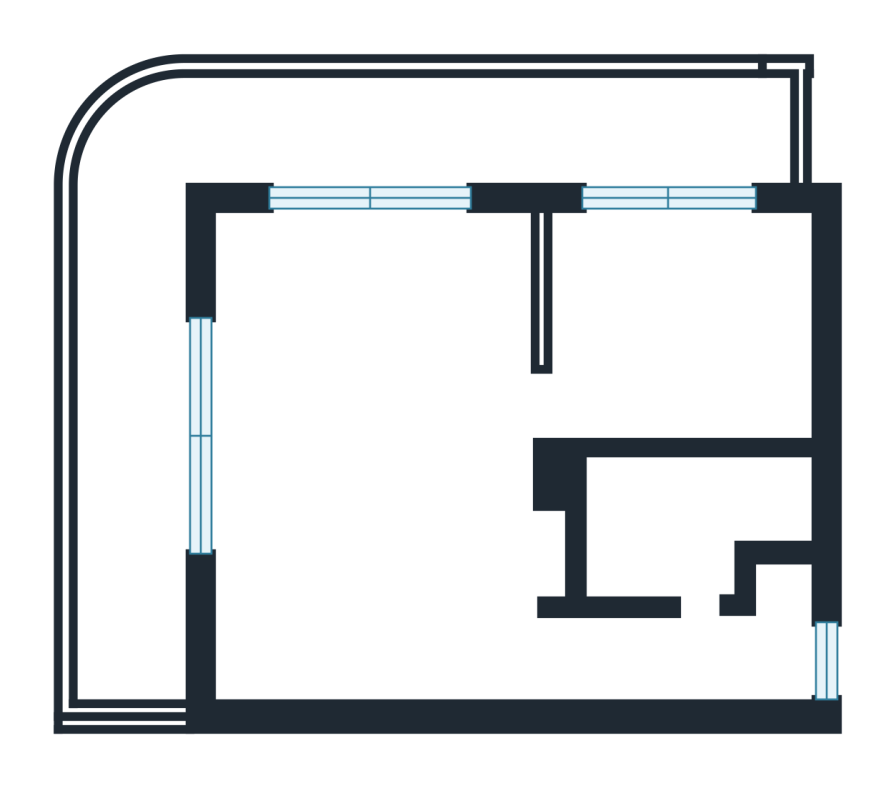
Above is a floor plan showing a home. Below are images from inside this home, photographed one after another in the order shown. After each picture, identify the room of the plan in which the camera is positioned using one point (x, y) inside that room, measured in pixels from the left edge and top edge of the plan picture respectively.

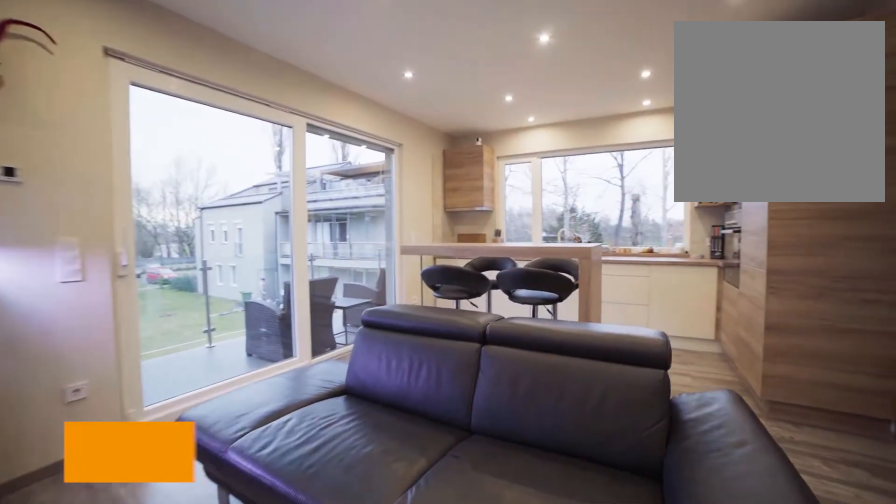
(379, 478)
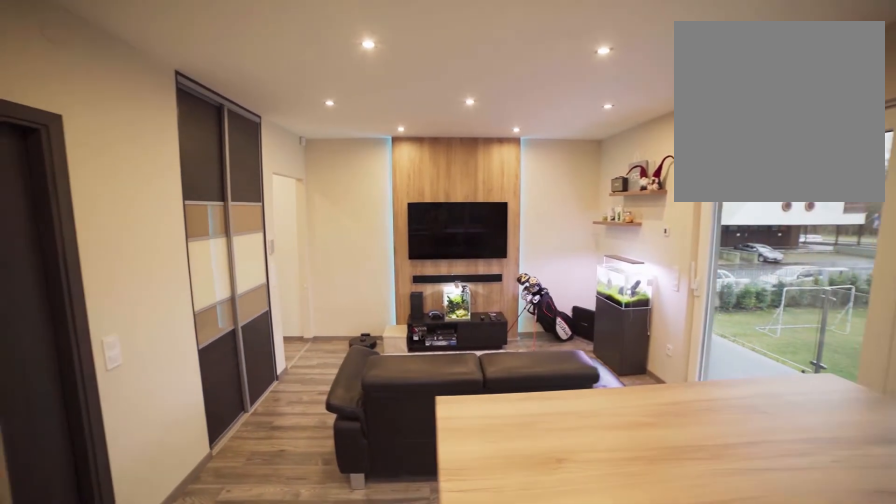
(381, 479)
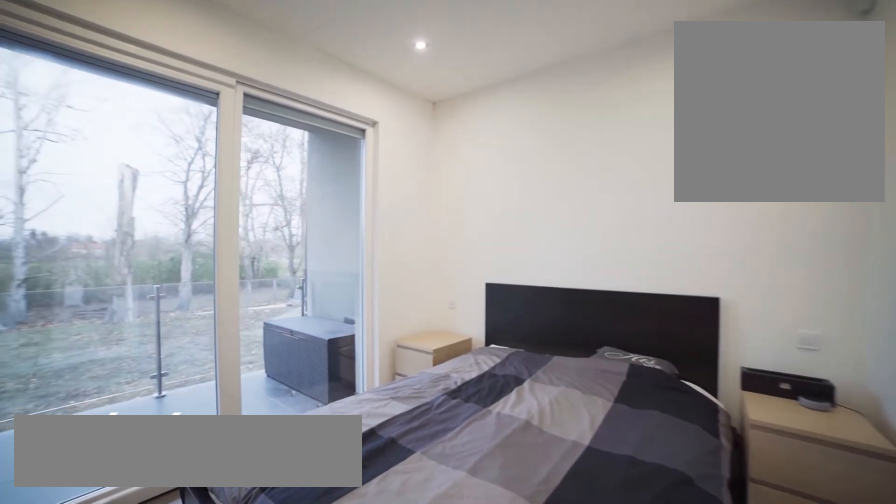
(693, 335)
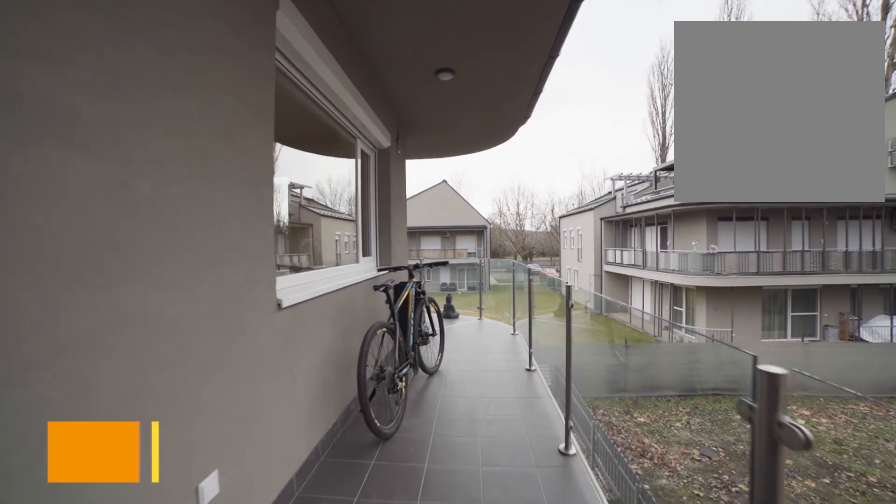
(371, 123)
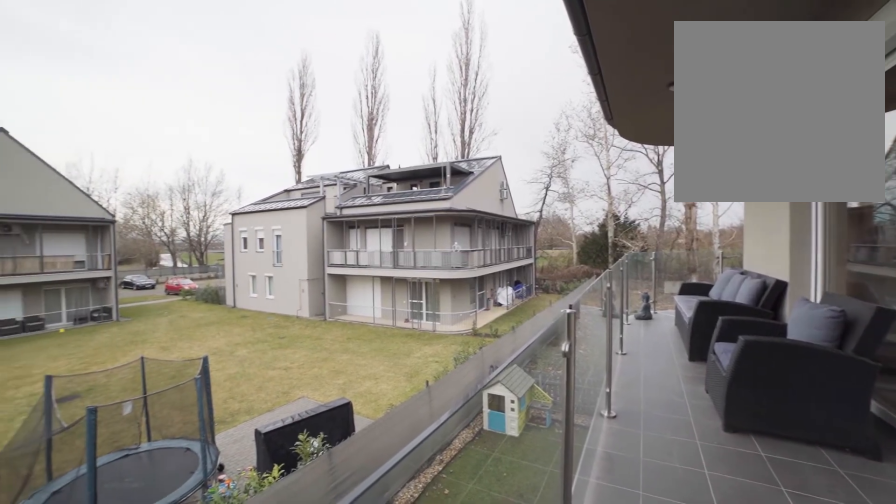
(136, 443)
